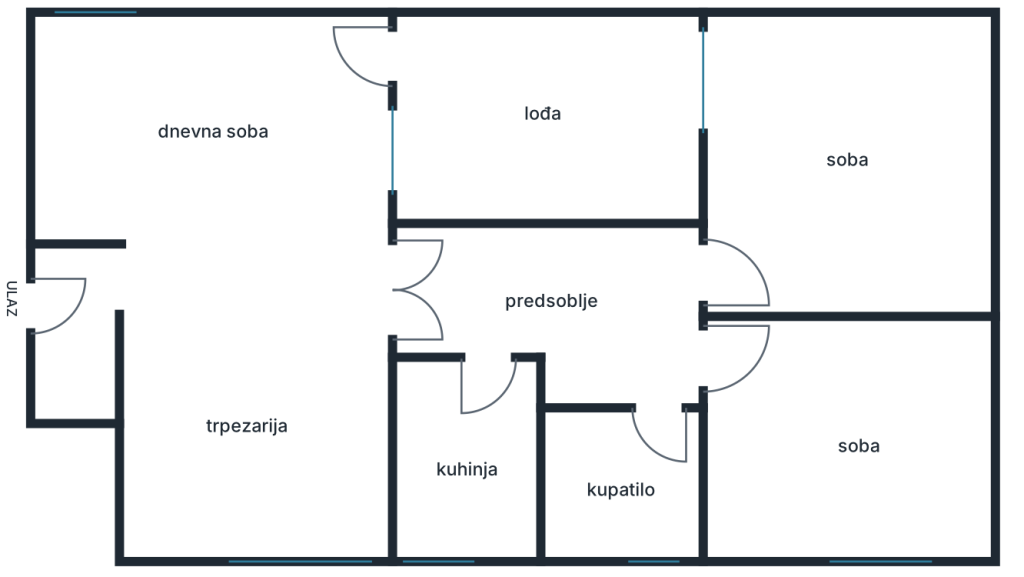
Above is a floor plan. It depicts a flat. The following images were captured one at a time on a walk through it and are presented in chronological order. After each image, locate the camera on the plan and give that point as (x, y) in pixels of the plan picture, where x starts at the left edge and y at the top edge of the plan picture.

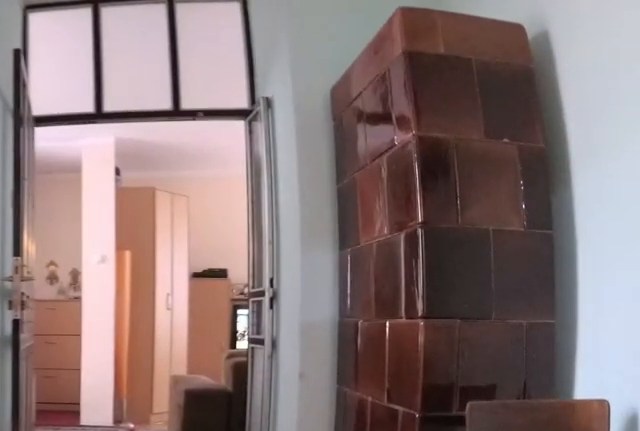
(574, 299)
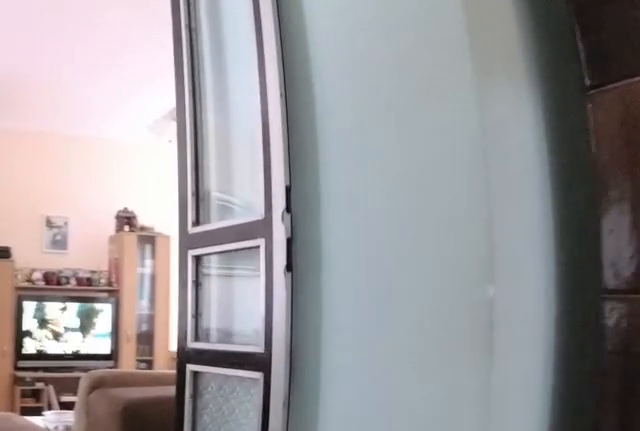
(451, 284)
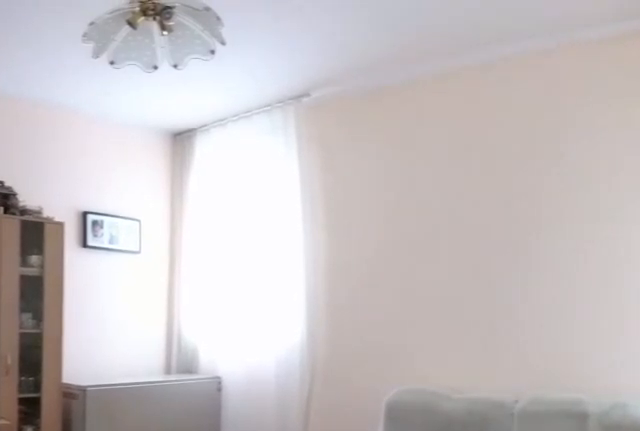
(371, 292)
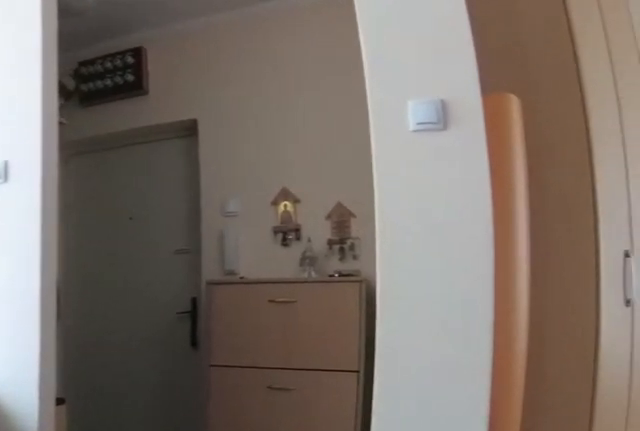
(311, 283)
